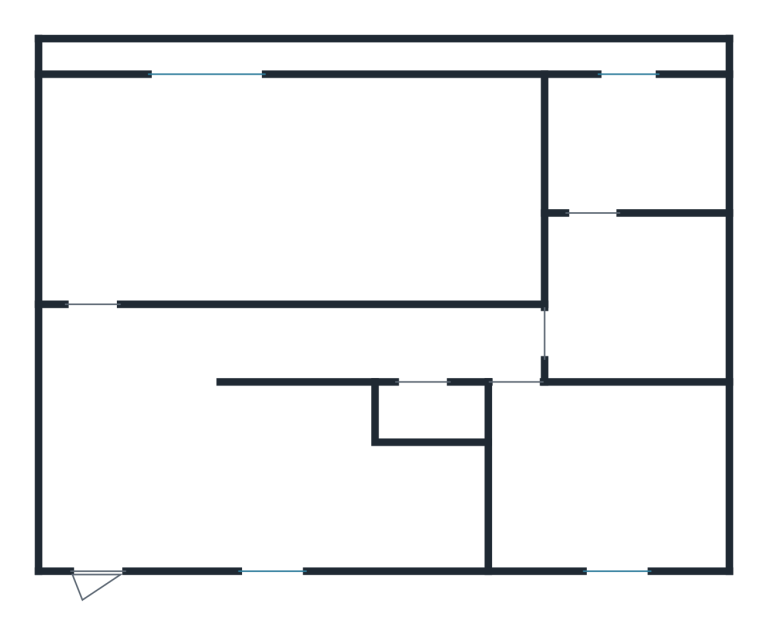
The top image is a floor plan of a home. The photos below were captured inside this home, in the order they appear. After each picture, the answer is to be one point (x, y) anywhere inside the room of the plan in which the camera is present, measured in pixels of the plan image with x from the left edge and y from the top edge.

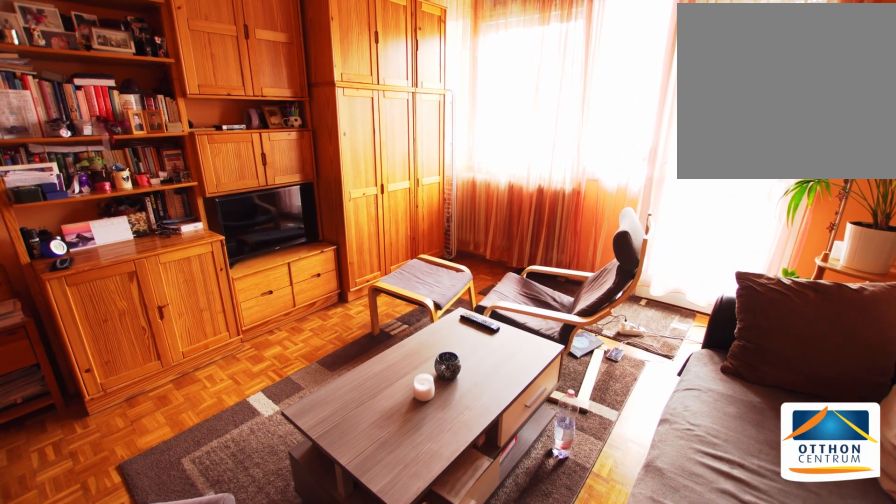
(286, 183)
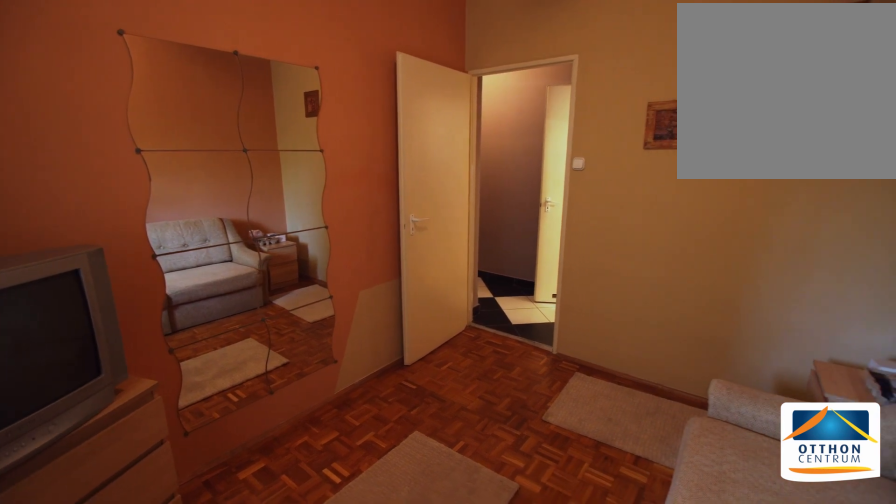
(614, 476)
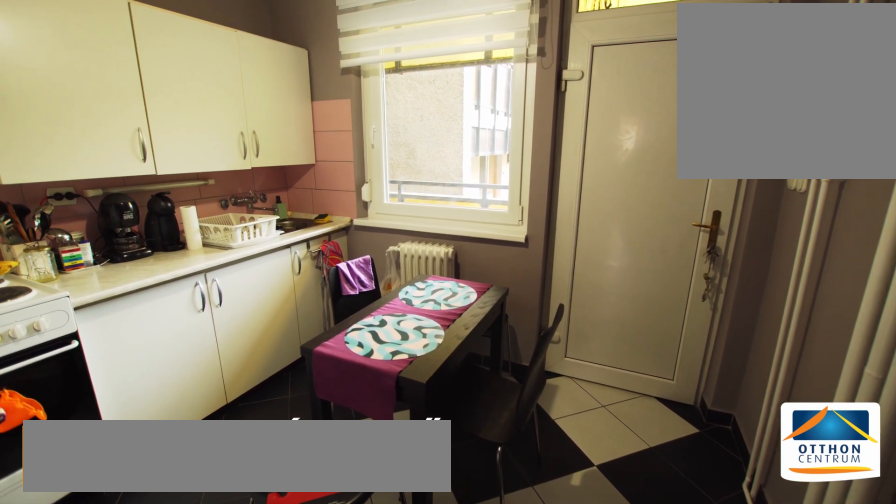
(266, 475)
